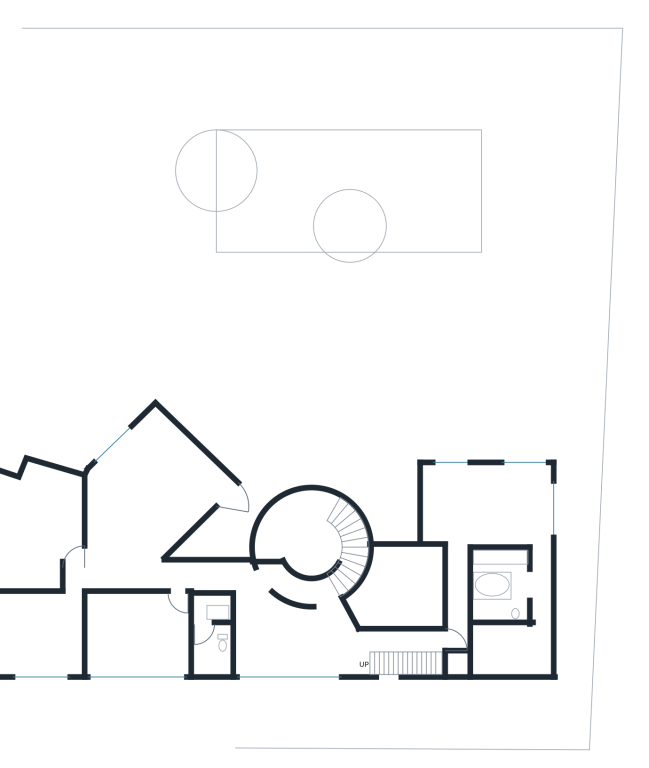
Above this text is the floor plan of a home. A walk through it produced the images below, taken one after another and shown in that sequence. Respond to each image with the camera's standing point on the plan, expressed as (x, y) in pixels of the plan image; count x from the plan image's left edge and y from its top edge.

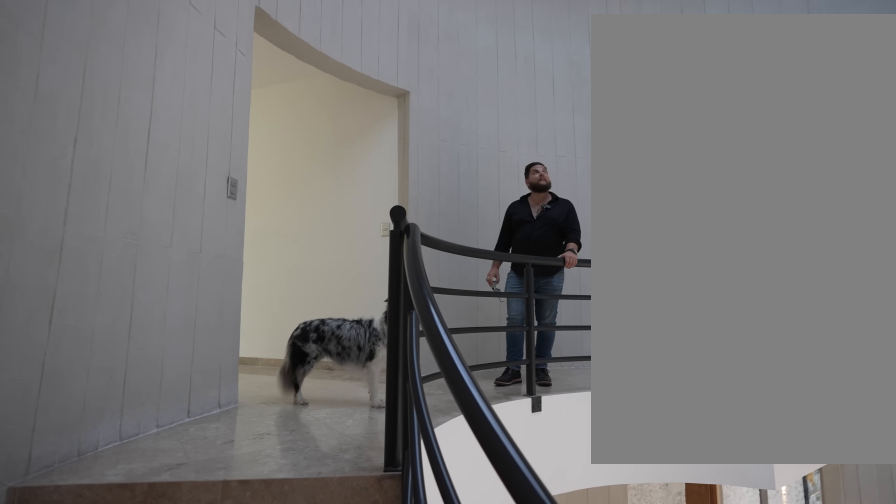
(348, 562)
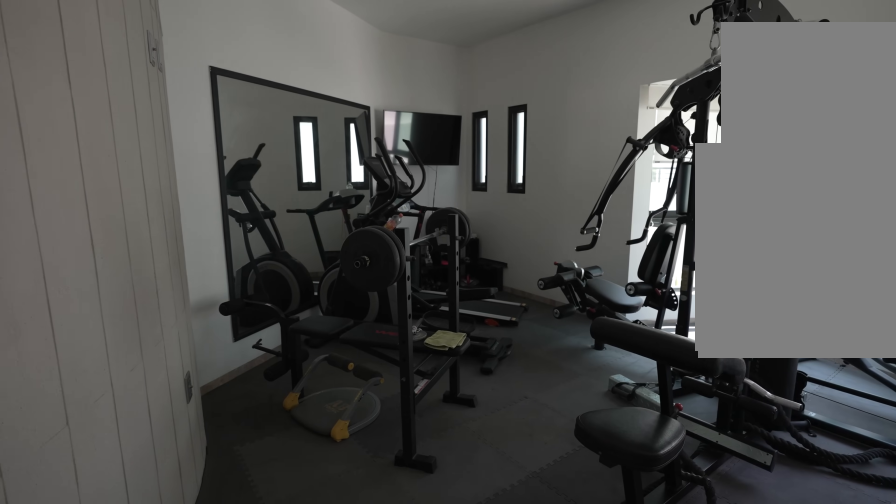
(272, 577)
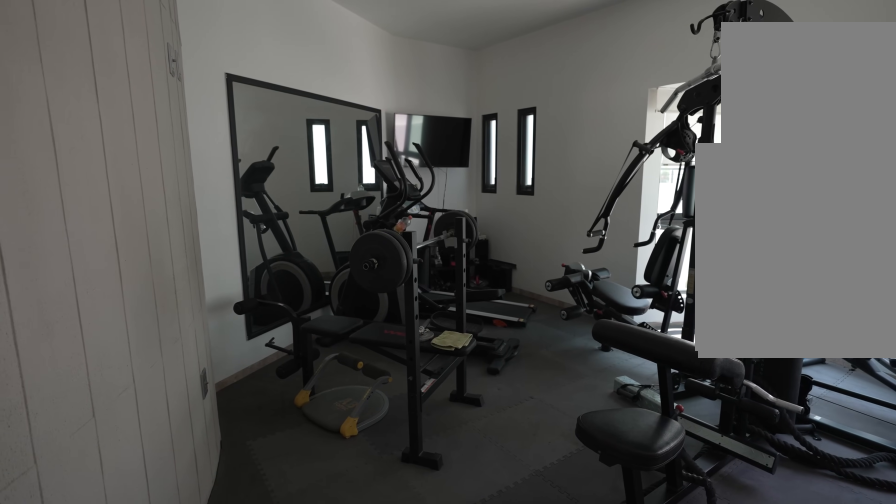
(272, 577)
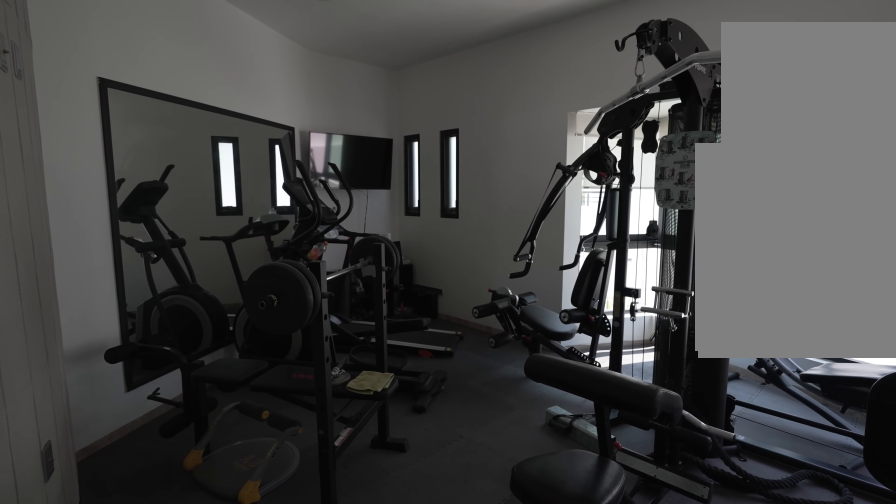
(261, 592)
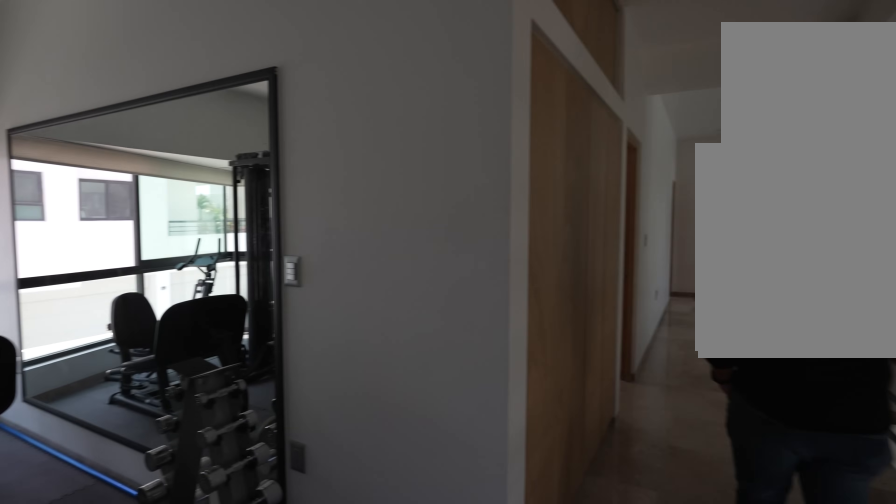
(261, 592)
